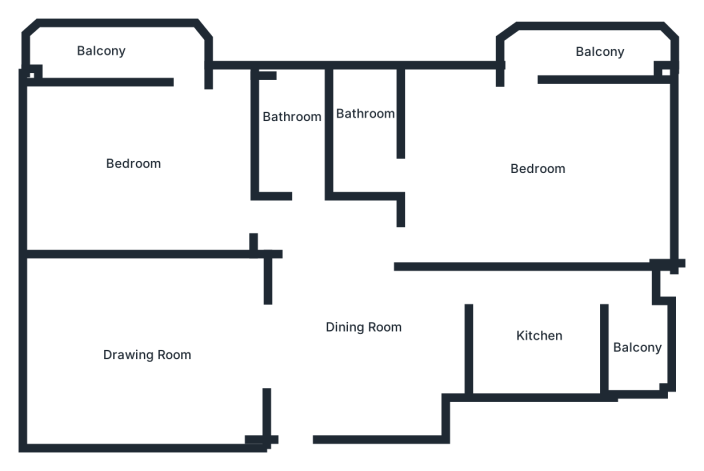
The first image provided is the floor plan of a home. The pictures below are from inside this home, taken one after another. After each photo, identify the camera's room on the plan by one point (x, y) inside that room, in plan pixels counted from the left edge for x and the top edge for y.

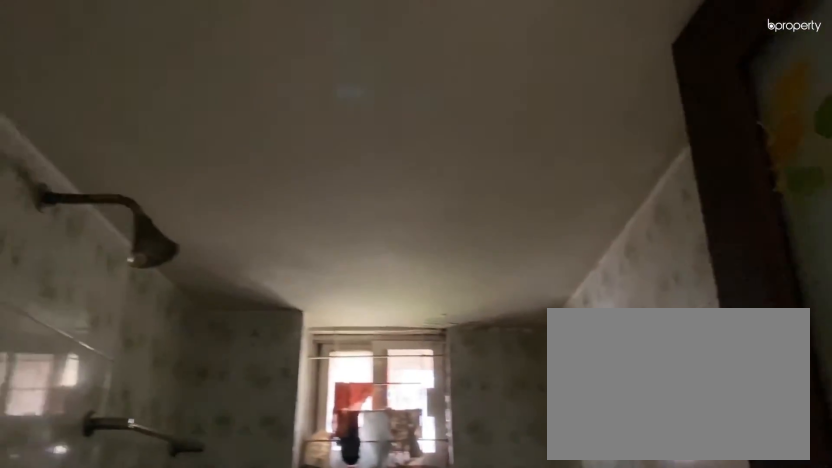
(285, 122)
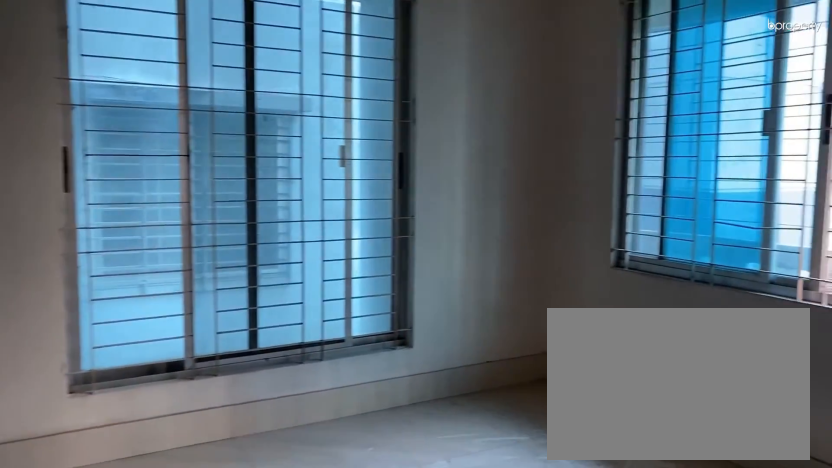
(124, 153)
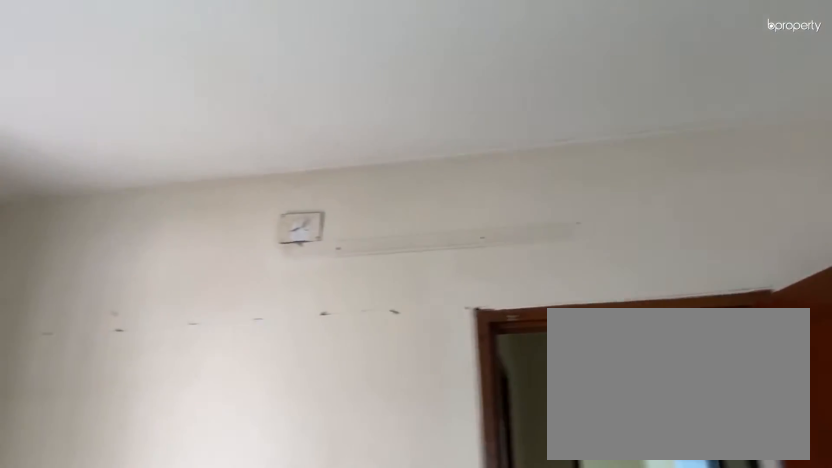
(124, 153)
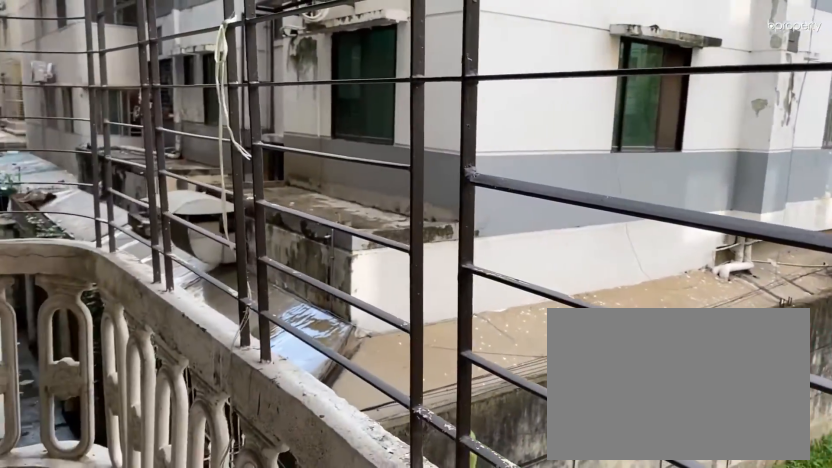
(111, 48)
